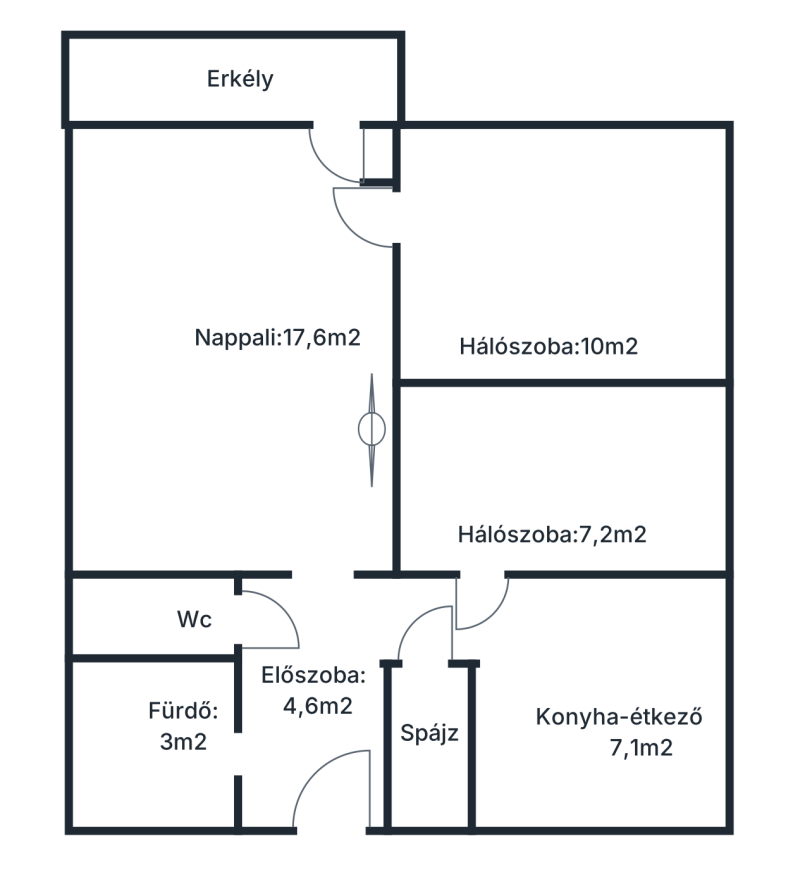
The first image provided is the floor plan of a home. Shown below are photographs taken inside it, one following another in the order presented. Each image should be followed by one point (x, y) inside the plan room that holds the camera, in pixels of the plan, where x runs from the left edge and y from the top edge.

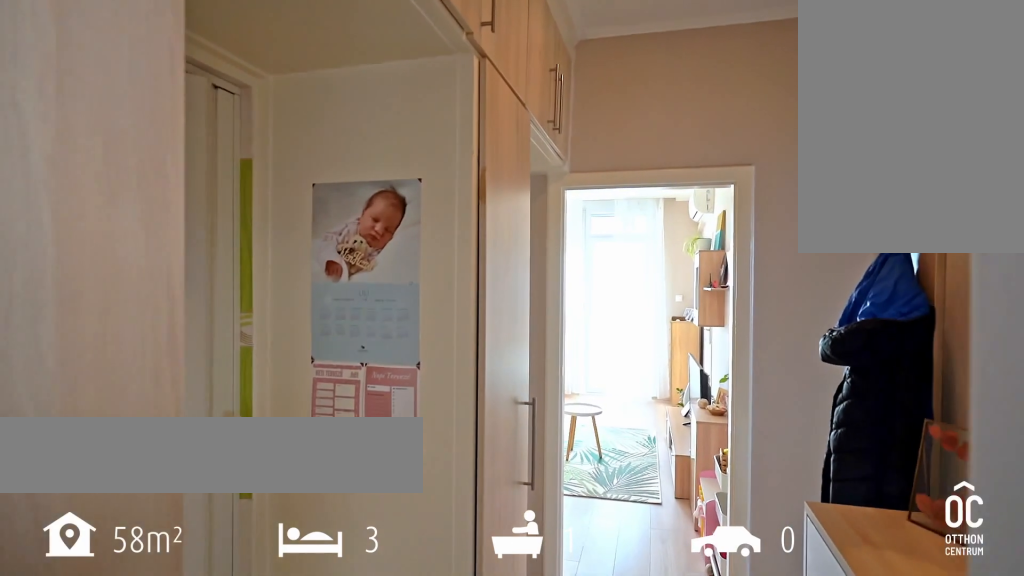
(307, 702)
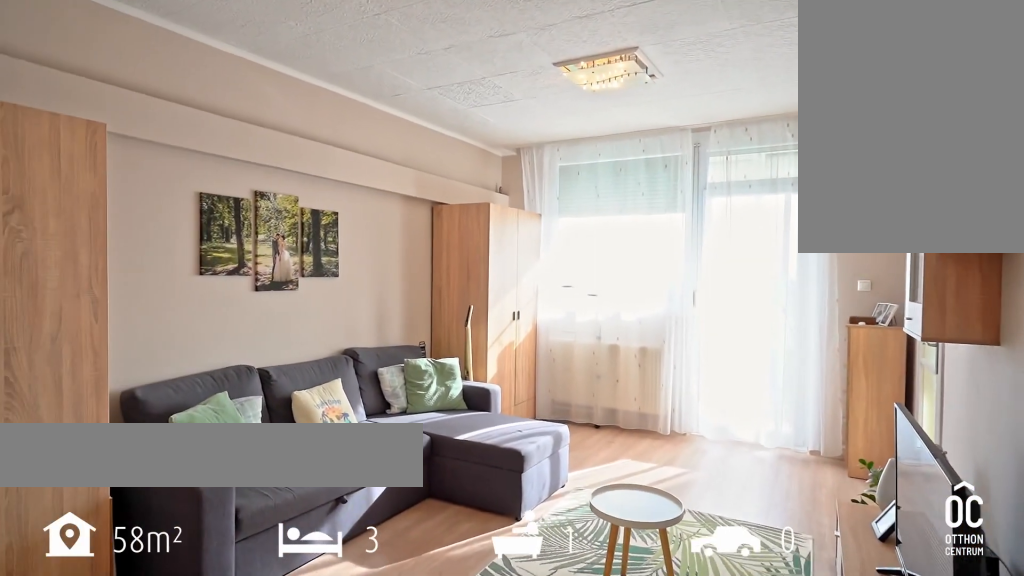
(239, 349)
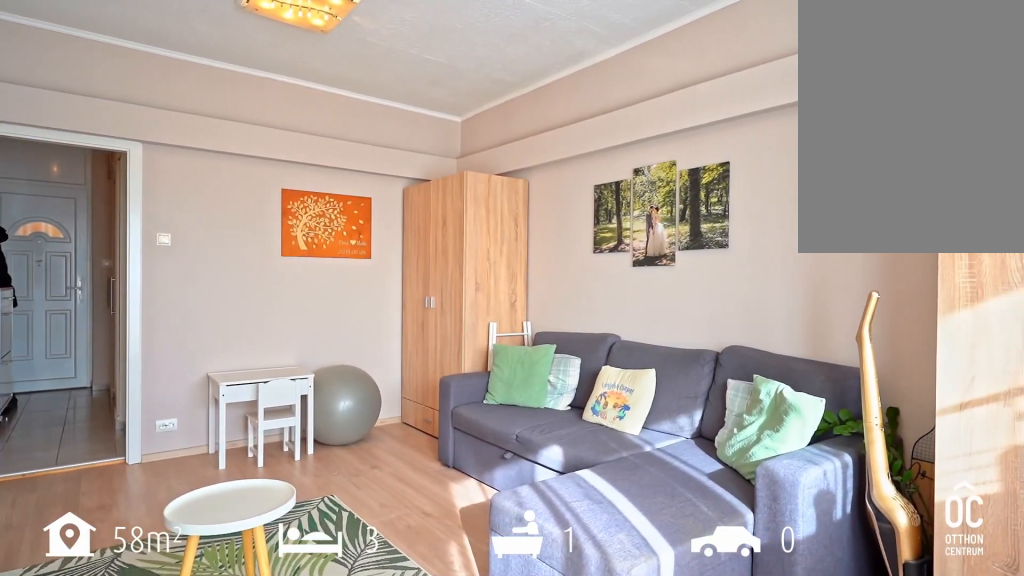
(239, 348)
